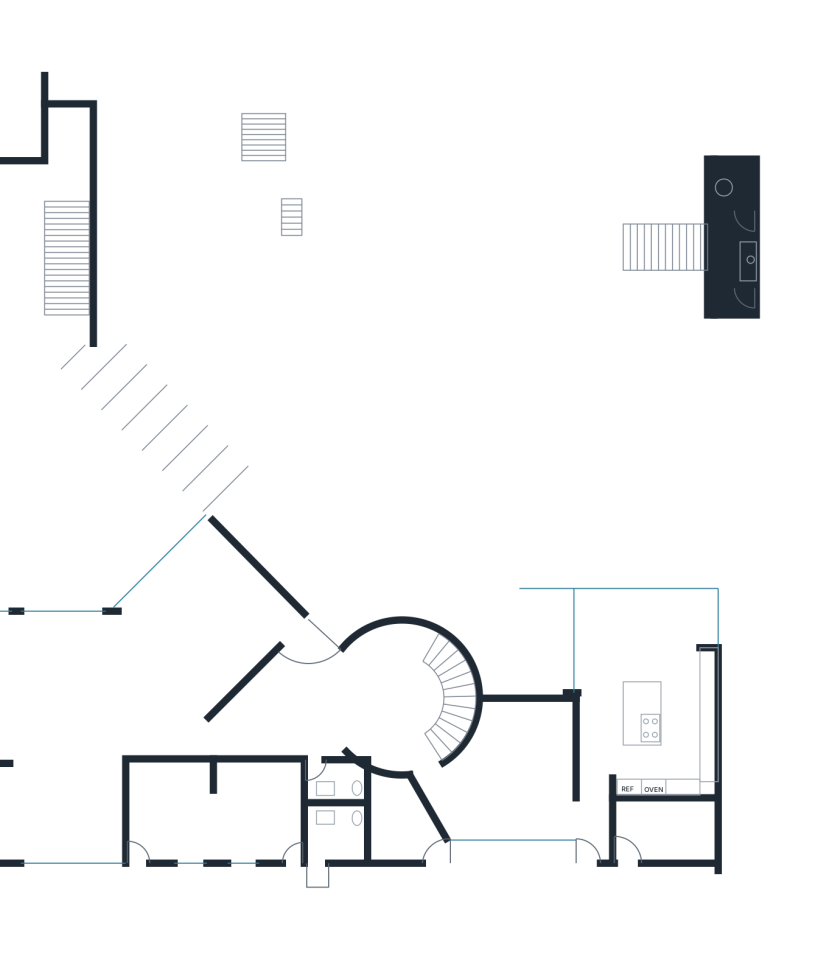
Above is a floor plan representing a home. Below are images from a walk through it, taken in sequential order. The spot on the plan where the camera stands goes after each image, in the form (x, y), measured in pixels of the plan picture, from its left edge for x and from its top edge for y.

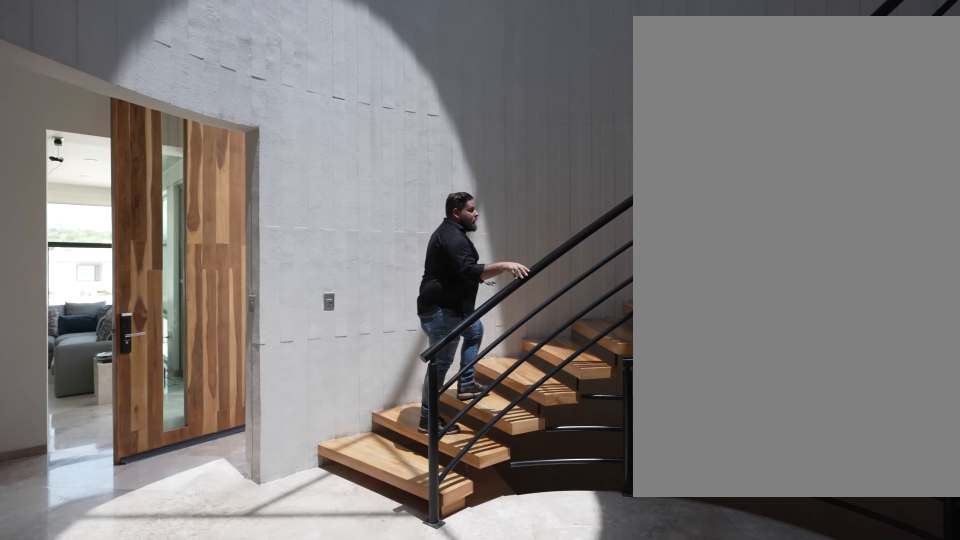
(367, 710)
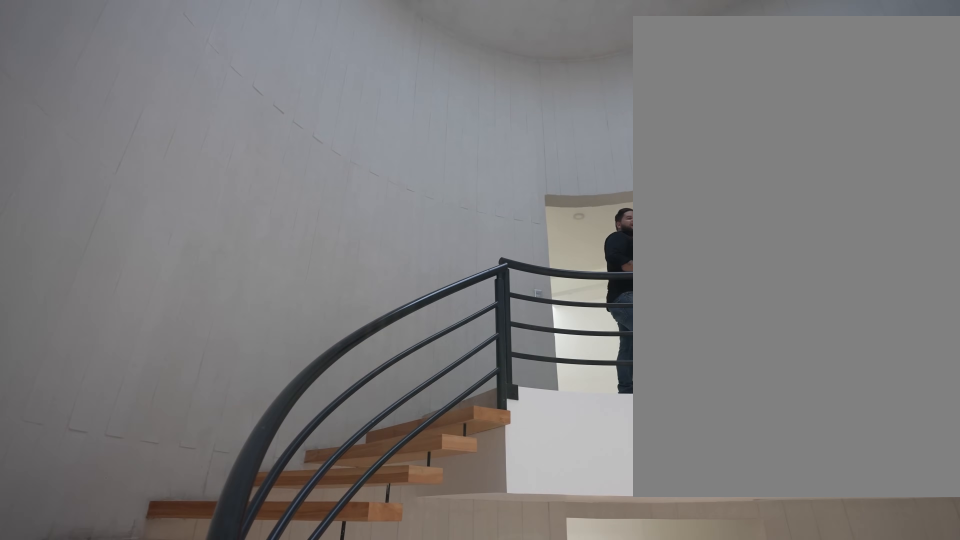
(366, 691)
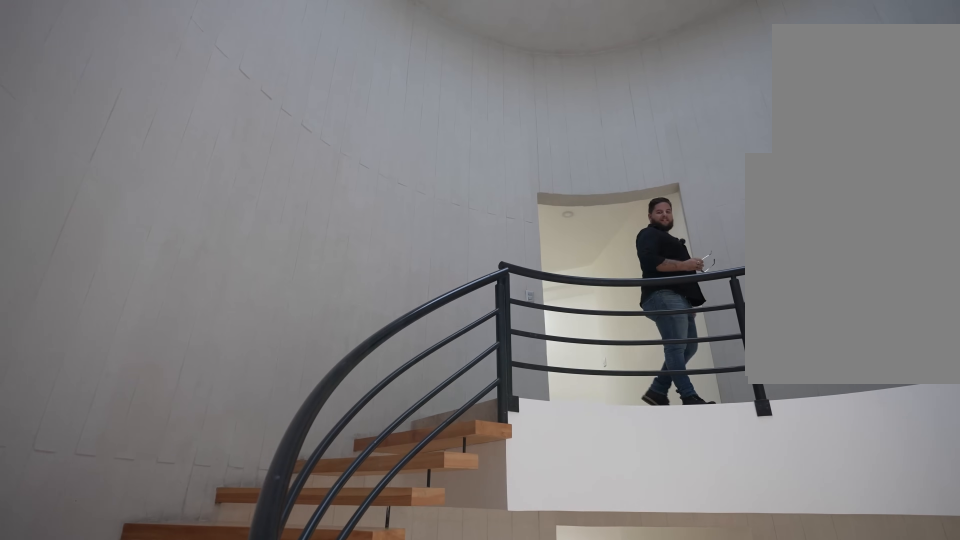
(367, 683)
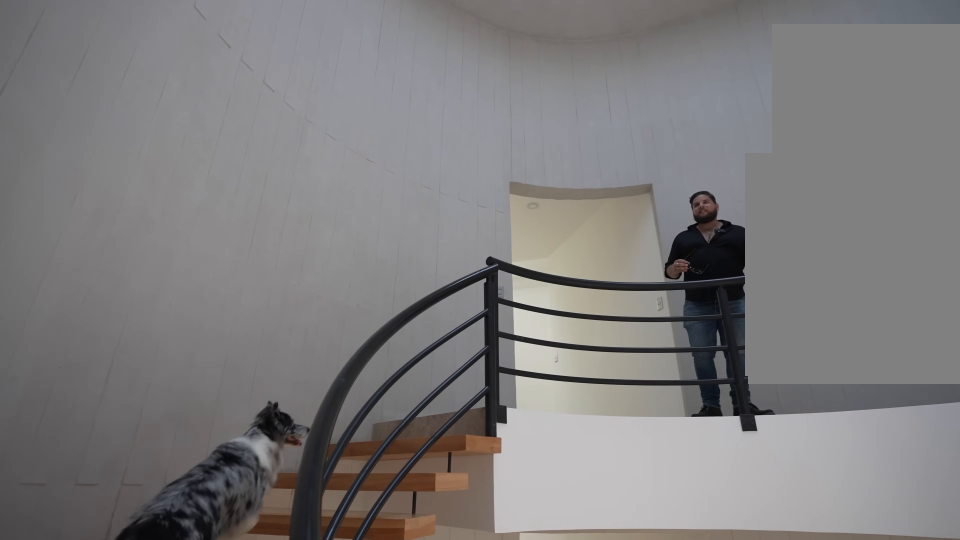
(385, 657)
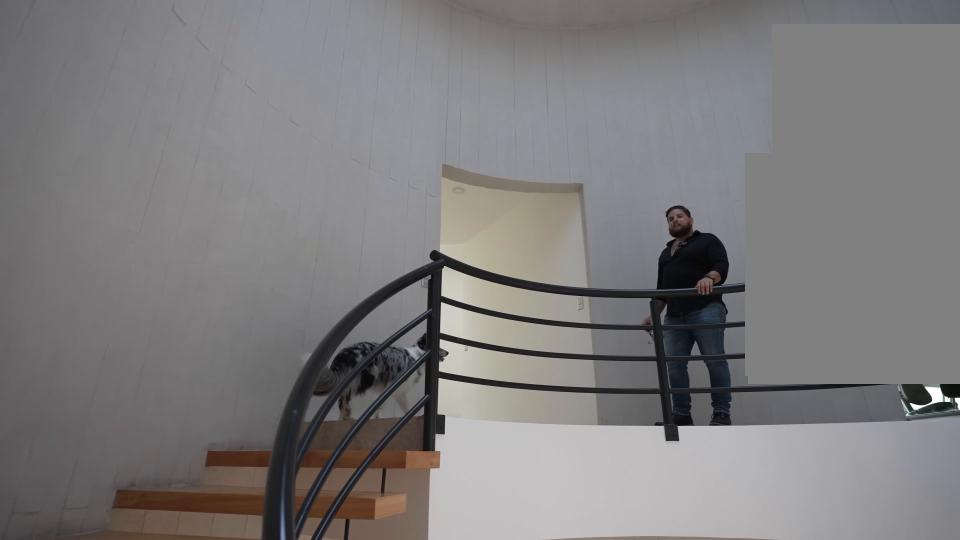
(393, 649)
